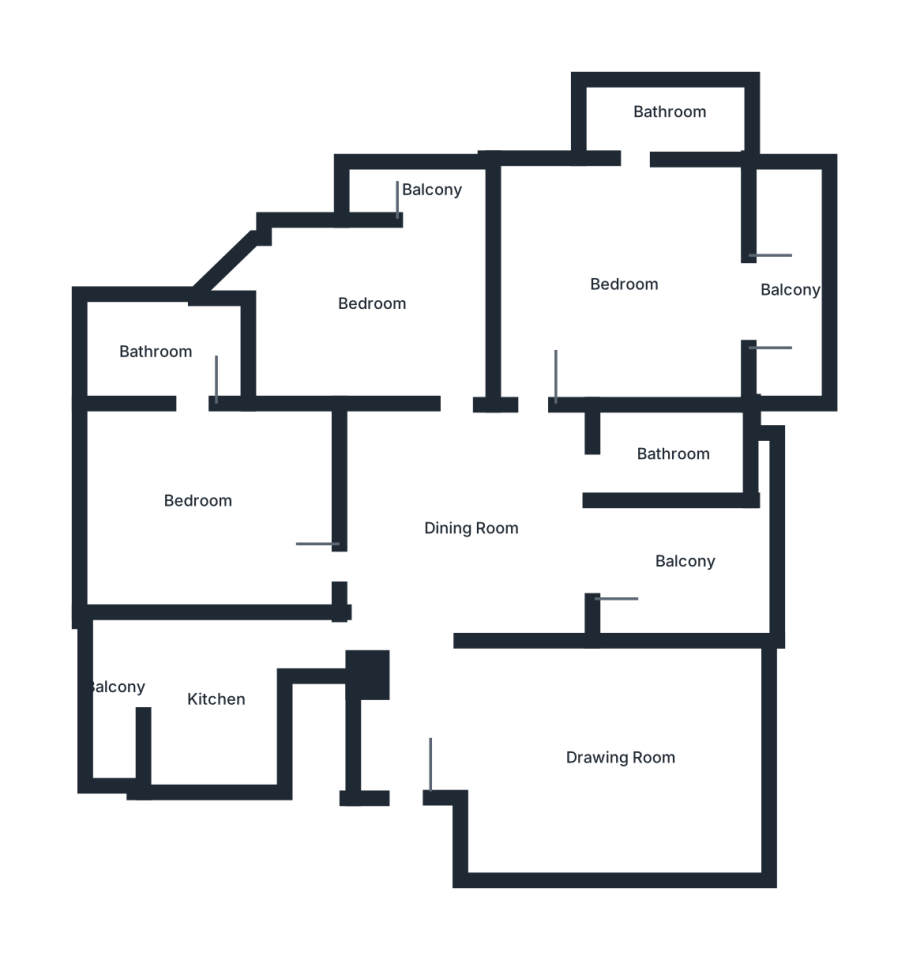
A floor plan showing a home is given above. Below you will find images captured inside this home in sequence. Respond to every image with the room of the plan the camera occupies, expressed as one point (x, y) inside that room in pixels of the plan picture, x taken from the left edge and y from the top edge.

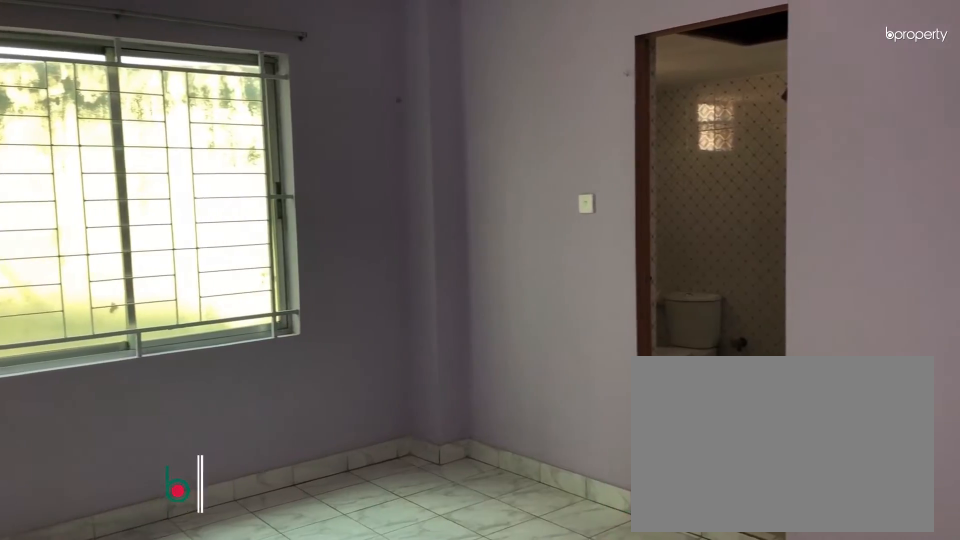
(198, 501)
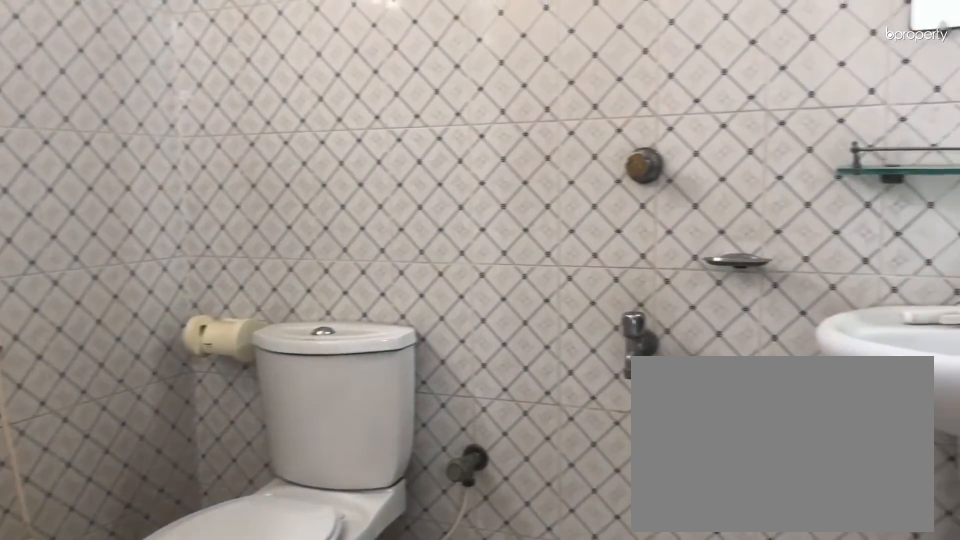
(154, 356)
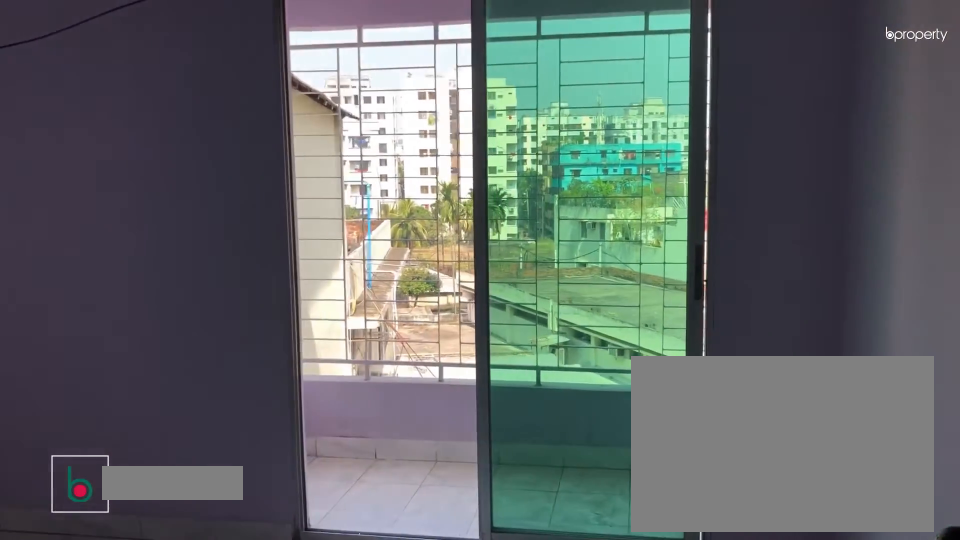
(373, 306)
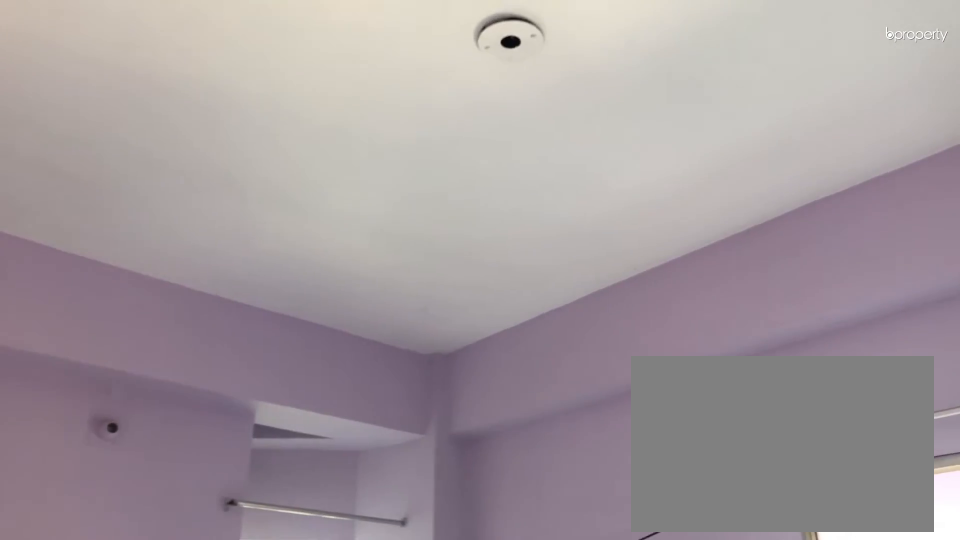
(373, 306)
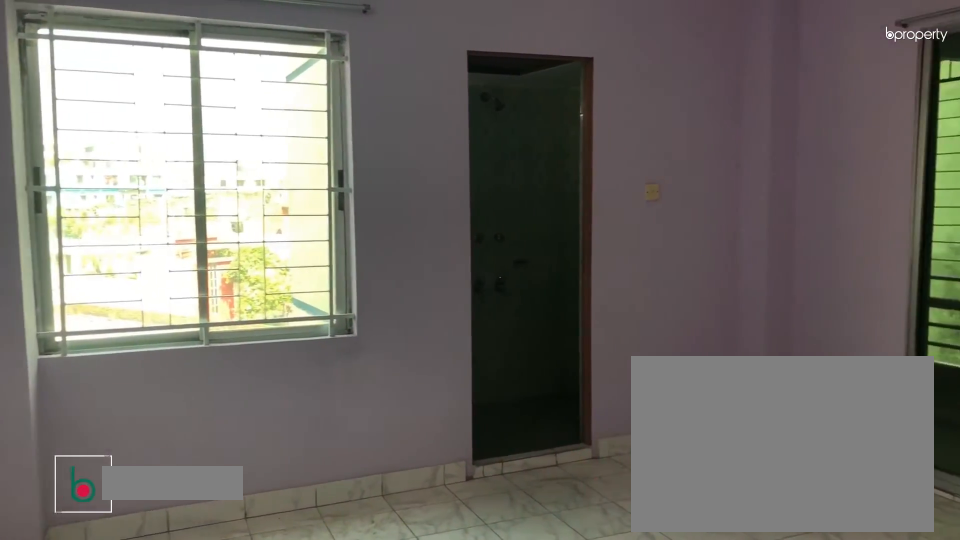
(617, 281)
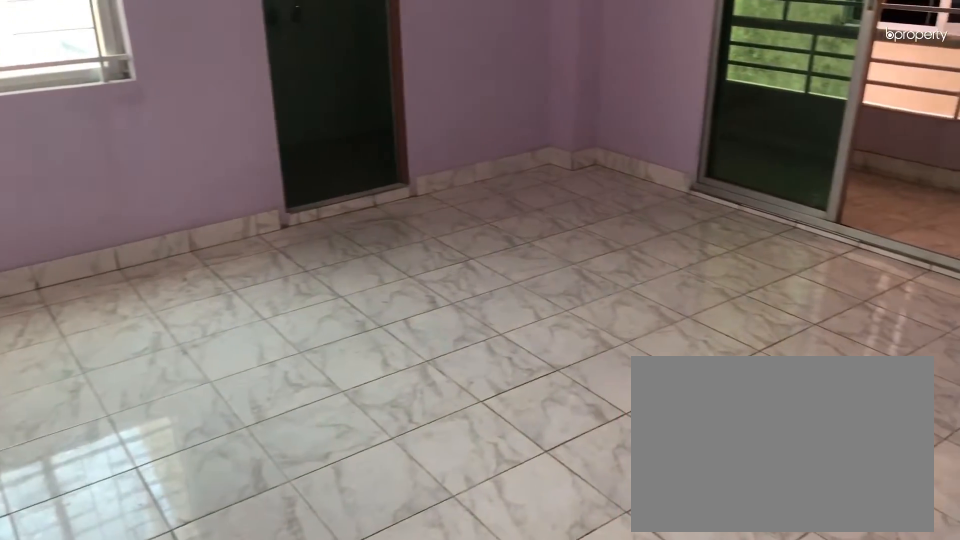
(617, 281)
